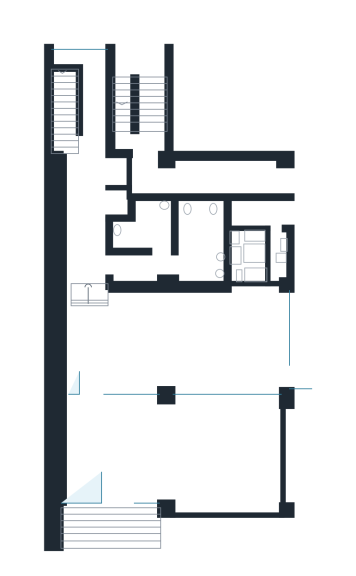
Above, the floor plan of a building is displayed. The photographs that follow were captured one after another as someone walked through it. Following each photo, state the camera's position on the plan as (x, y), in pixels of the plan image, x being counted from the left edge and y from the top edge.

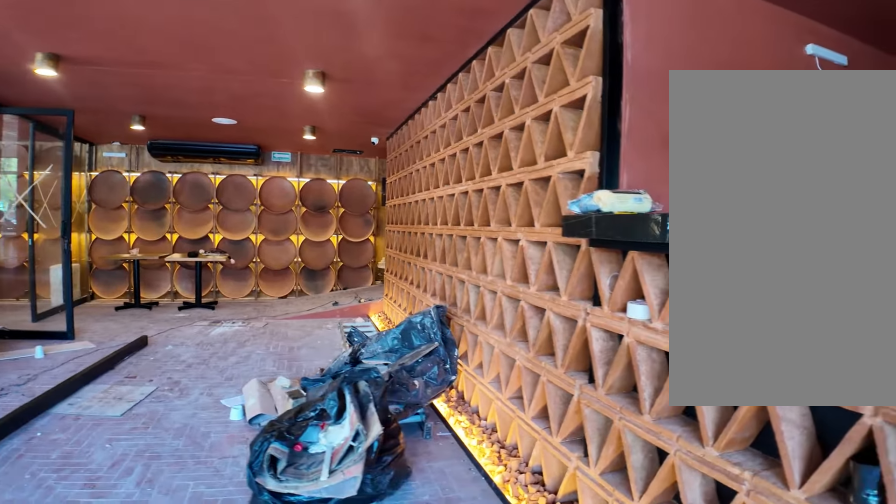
(250, 339)
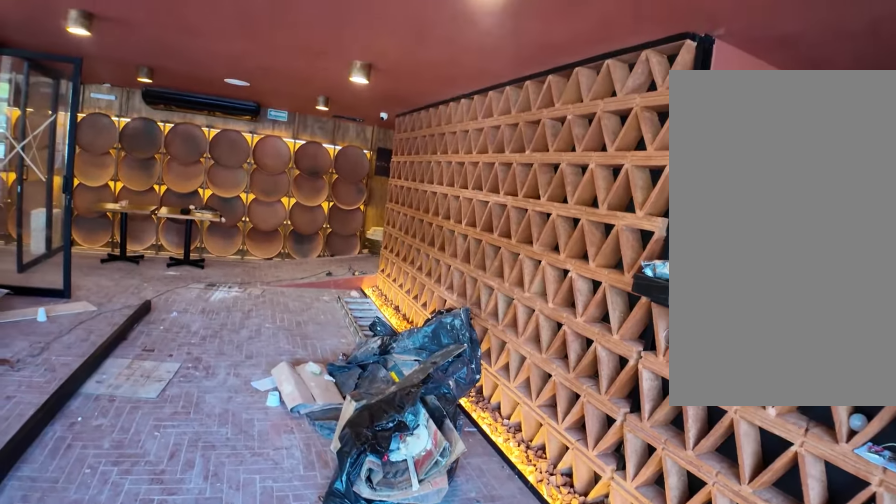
(250, 338)
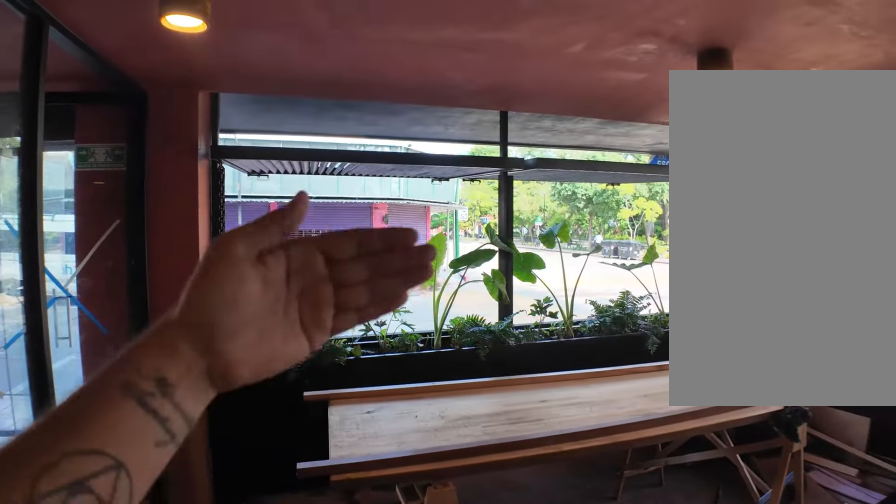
(97, 439)
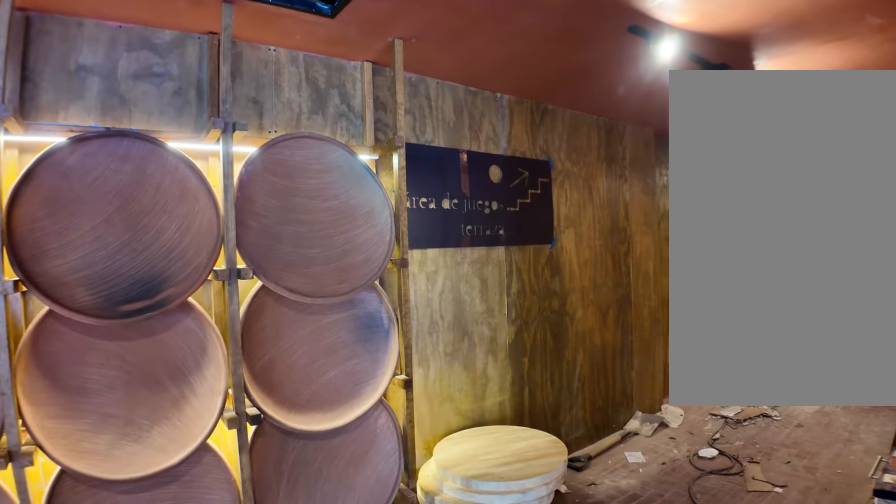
(80, 307)
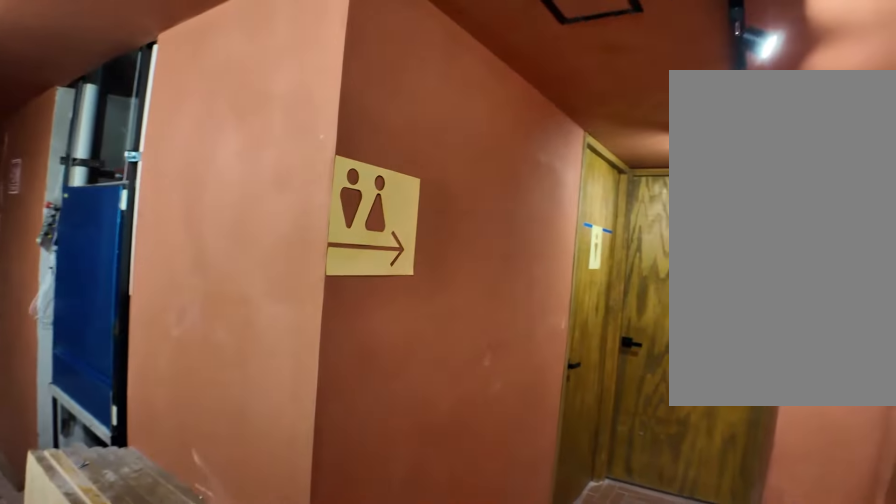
(80, 307)
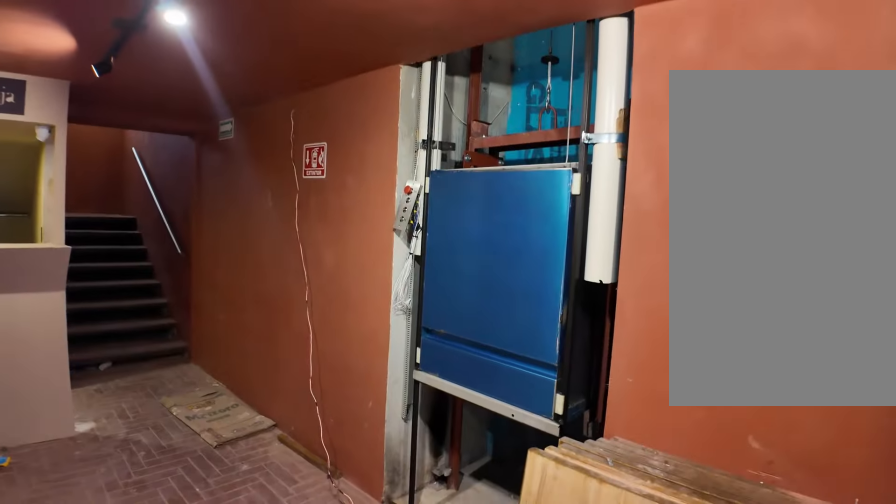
(85, 266)
